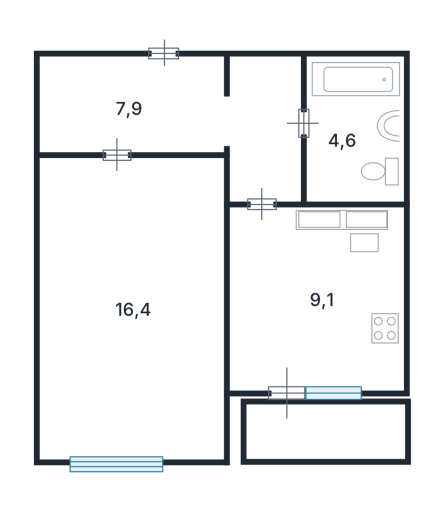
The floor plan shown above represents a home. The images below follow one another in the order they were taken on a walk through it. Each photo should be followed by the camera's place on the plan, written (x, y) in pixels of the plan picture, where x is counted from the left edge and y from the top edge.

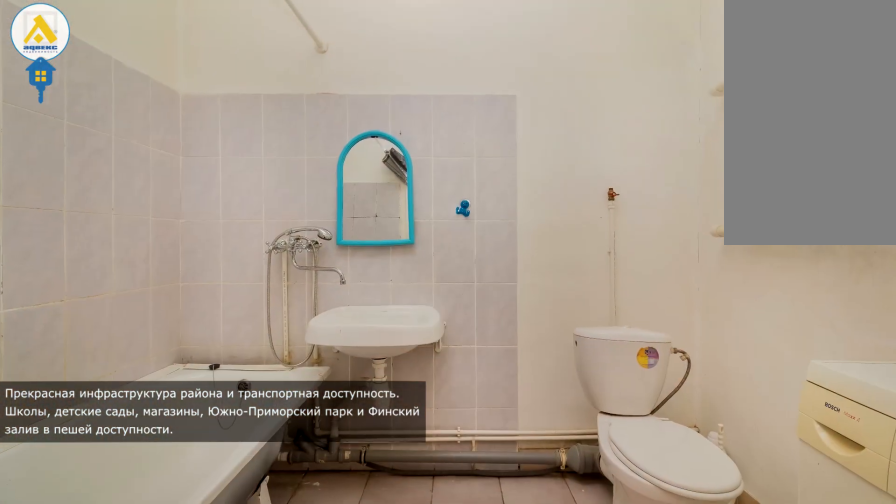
(342, 126)
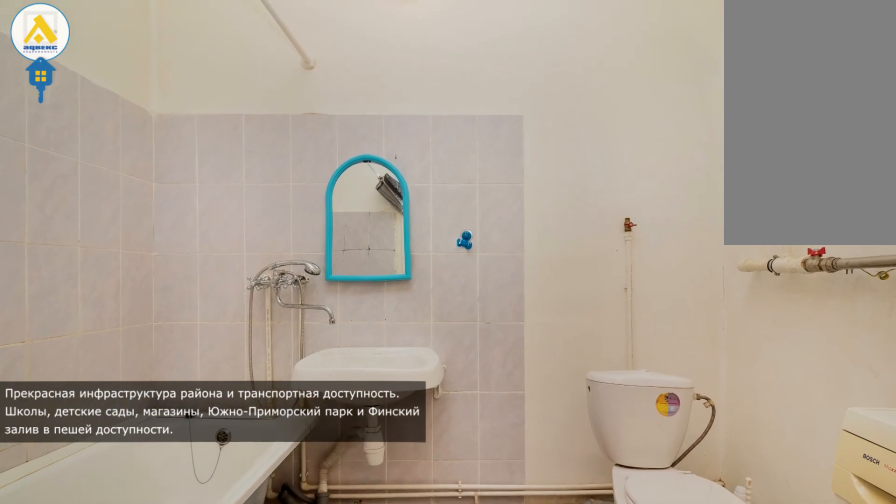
(342, 126)
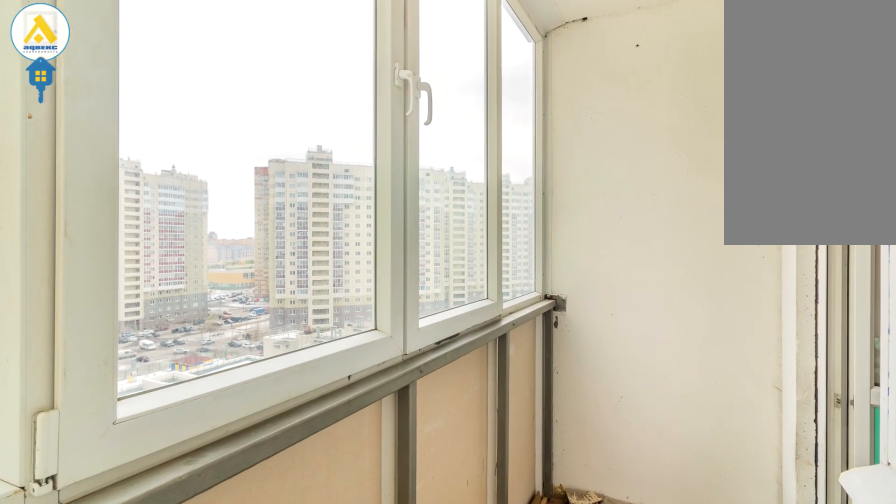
(337, 413)
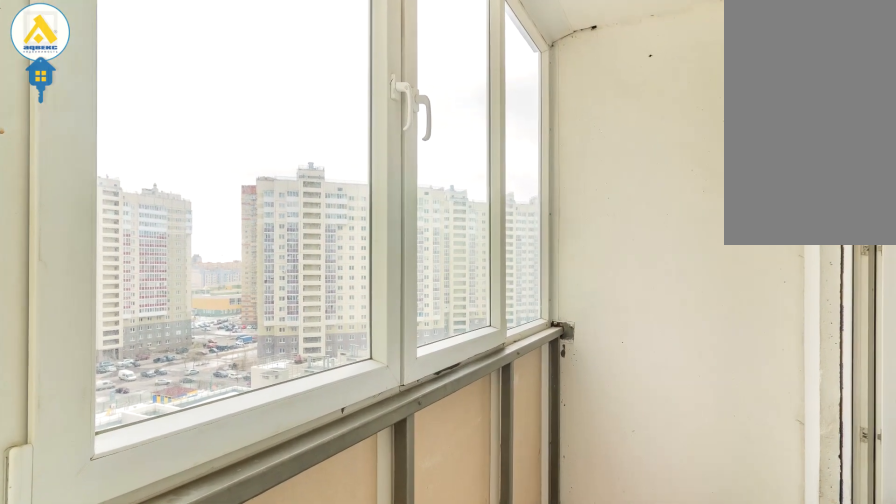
(330, 418)
